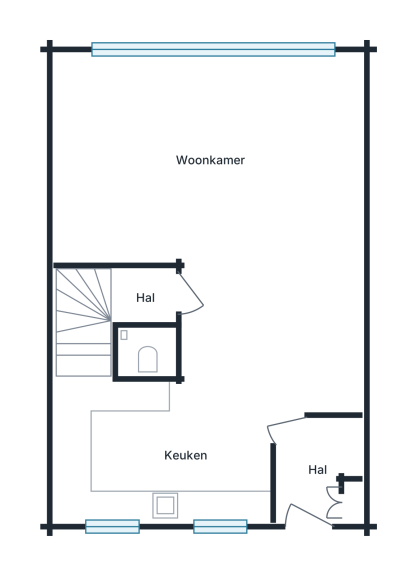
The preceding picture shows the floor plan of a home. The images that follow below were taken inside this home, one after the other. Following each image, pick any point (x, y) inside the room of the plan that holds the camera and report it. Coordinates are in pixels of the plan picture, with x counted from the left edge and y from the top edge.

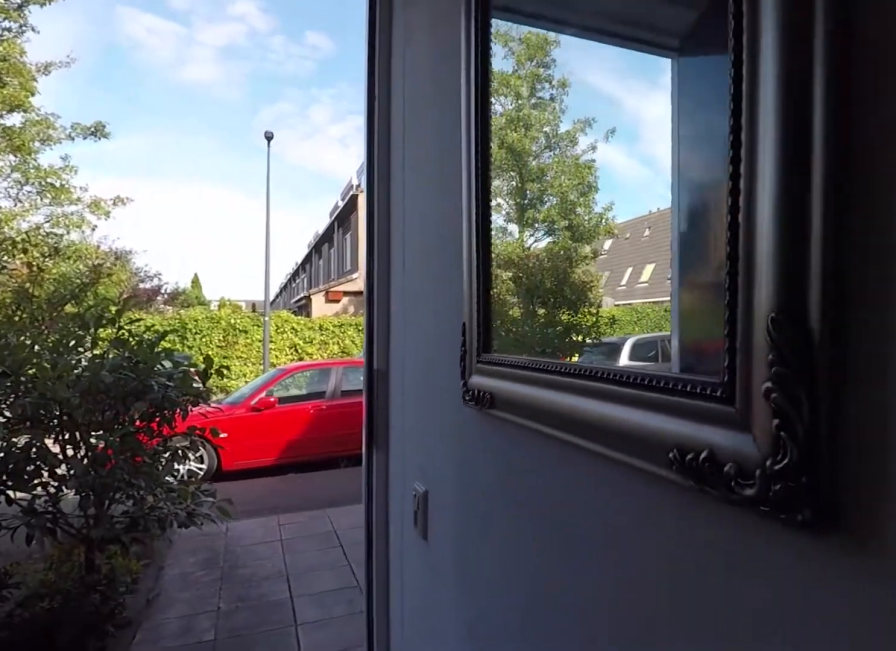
(316, 469)
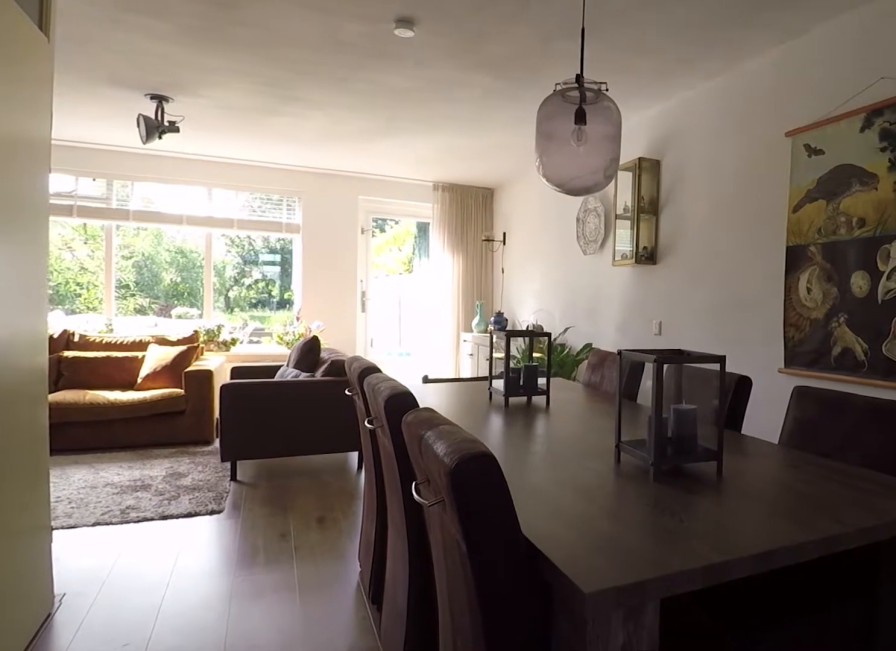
(136, 153)
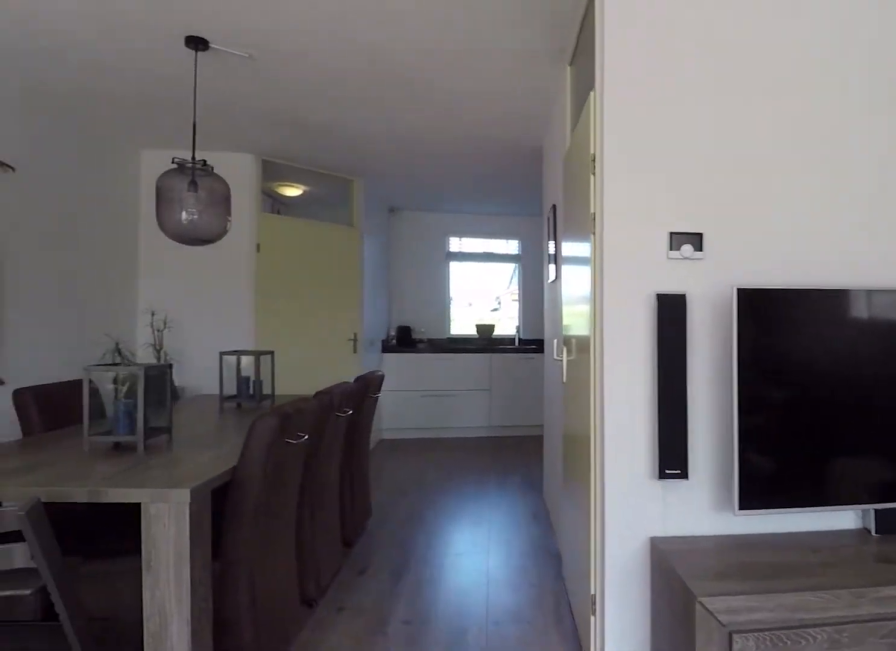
(136, 153)
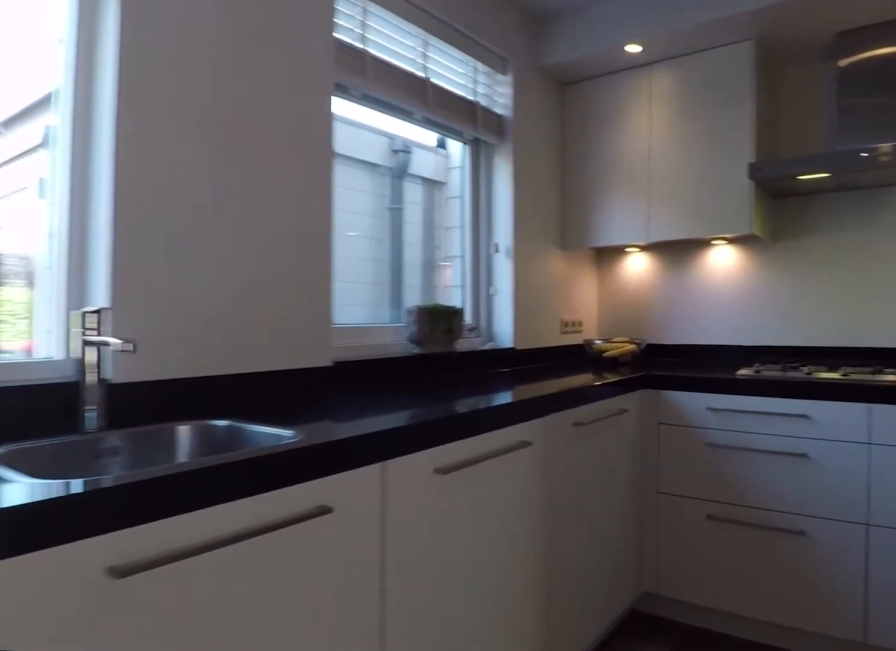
(155, 456)
